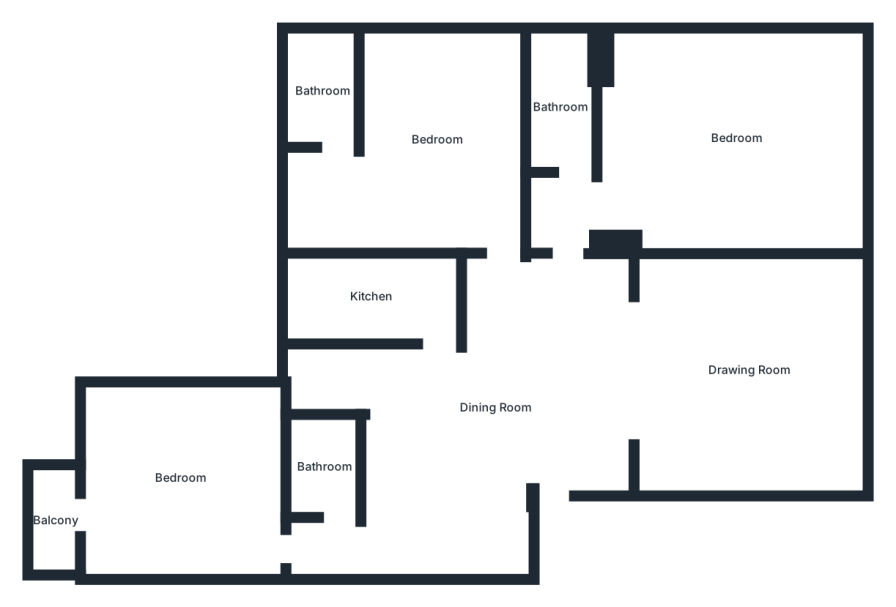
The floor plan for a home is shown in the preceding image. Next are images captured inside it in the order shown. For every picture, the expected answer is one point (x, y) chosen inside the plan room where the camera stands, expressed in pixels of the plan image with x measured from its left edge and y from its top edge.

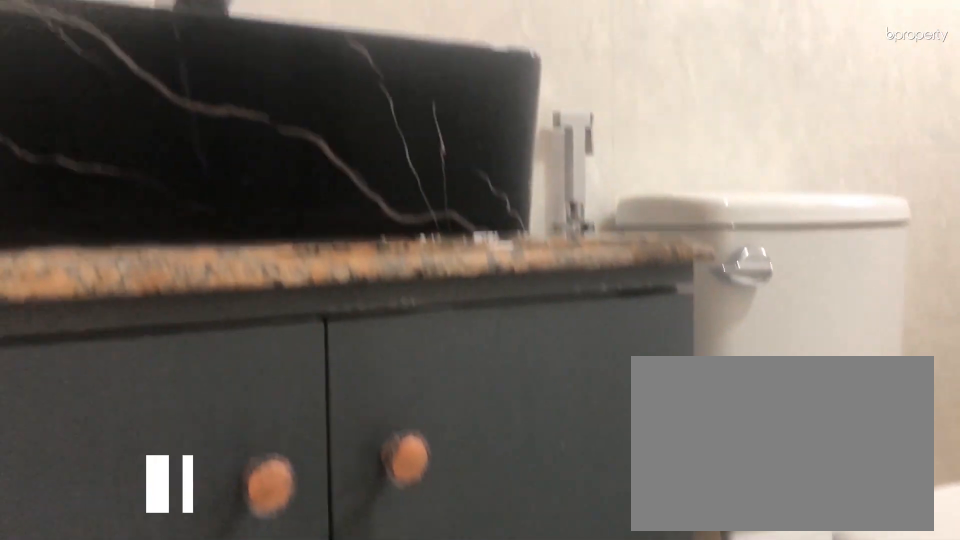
(560, 109)
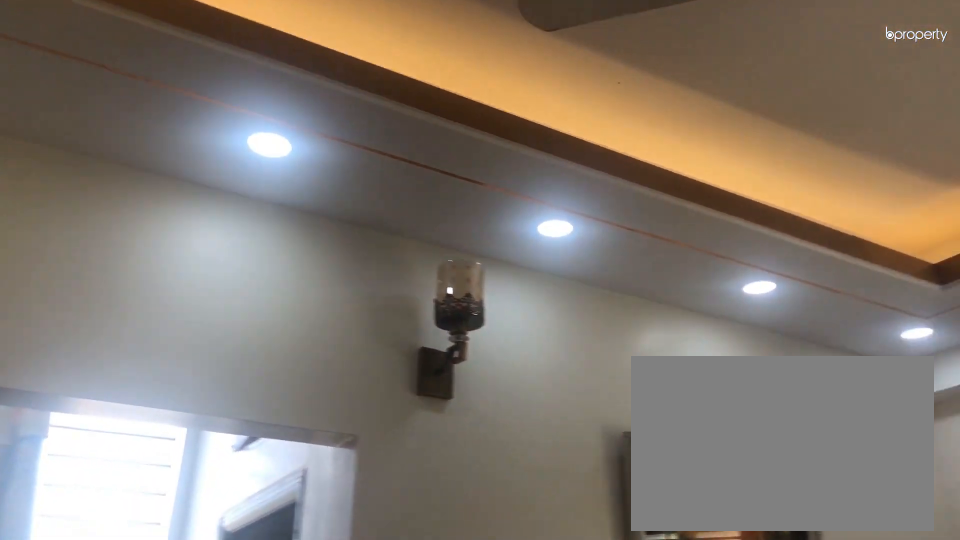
(437, 140)
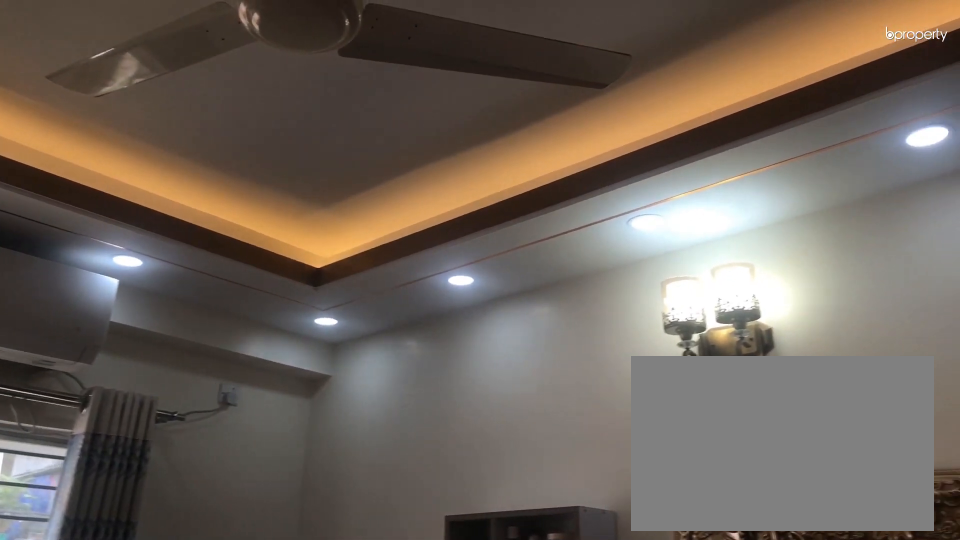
(437, 140)
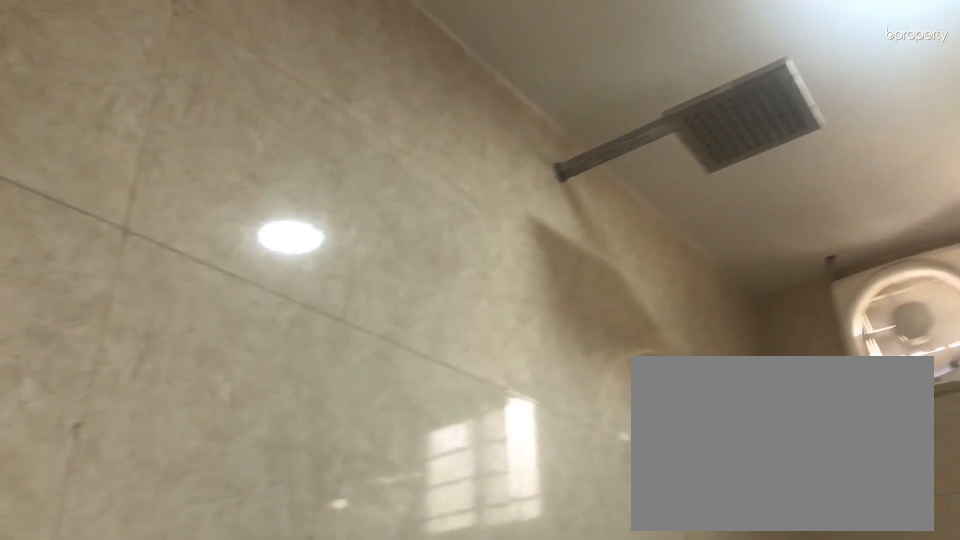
(323, 91)
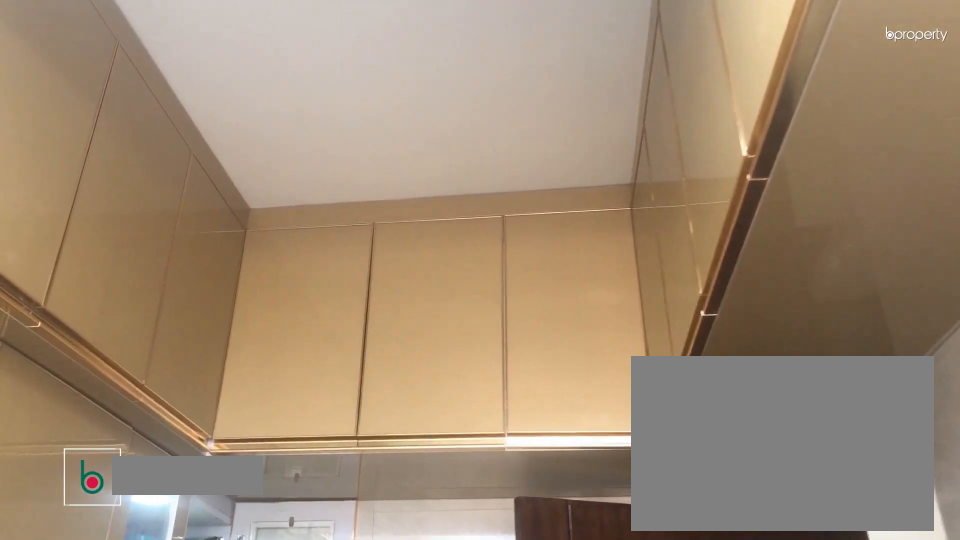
(367, 298)
